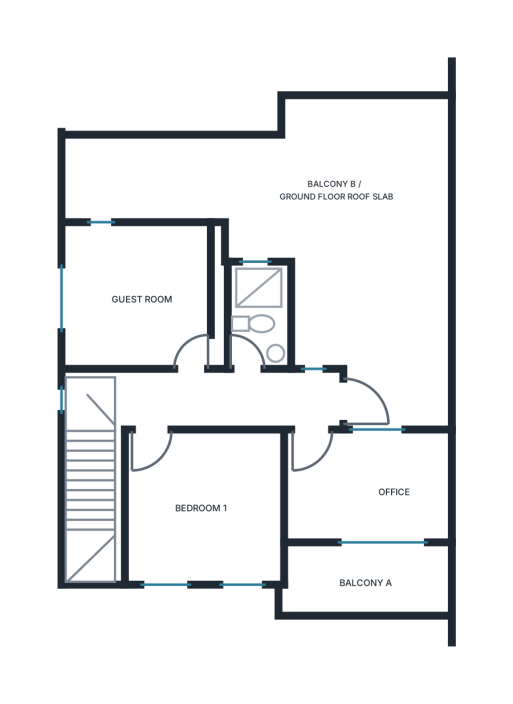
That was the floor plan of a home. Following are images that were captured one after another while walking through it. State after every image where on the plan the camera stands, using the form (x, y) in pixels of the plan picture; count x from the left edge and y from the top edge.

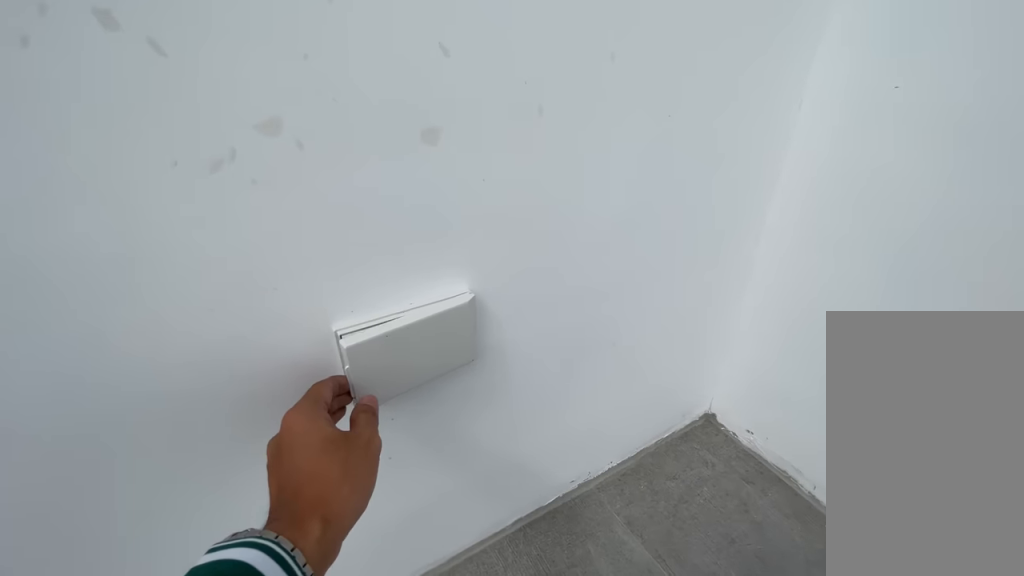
(341, 336)
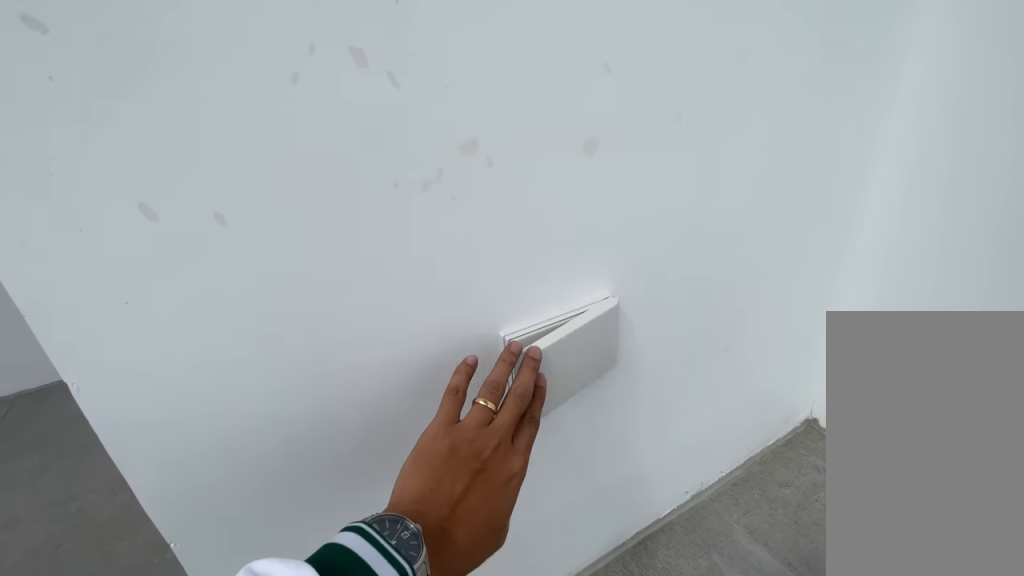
(339, 336)
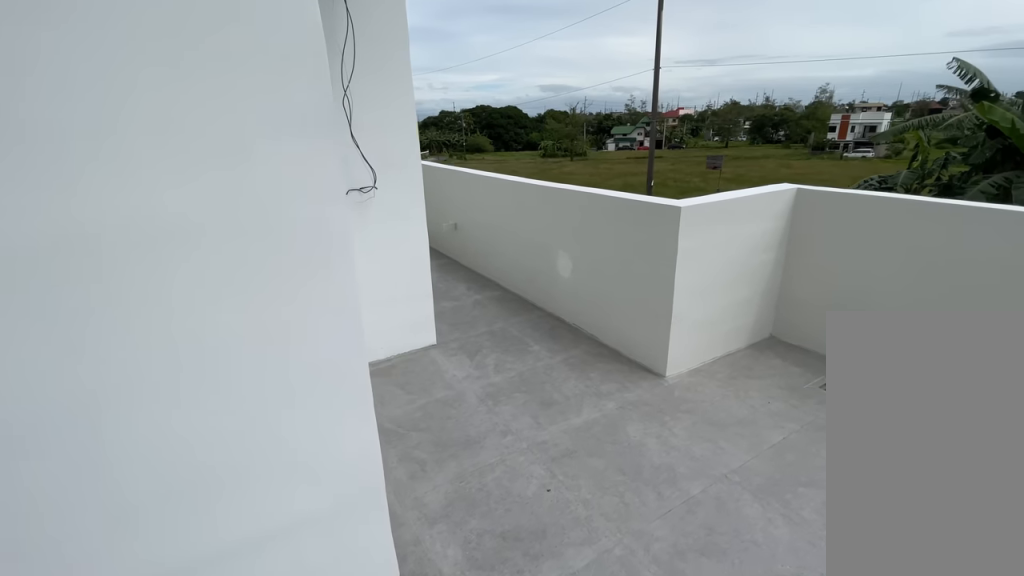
(341, 336)
